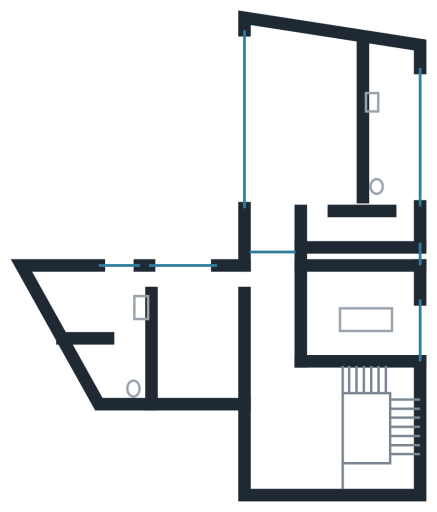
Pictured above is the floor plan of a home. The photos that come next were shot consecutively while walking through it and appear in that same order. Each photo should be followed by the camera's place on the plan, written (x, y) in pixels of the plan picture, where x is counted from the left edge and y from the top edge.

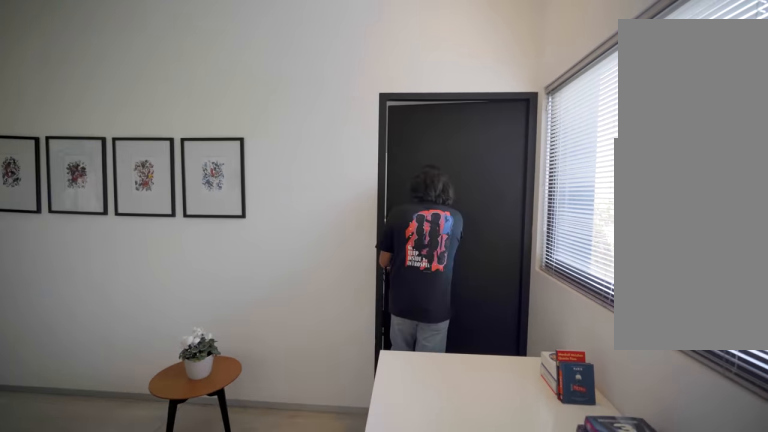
(203, 312)
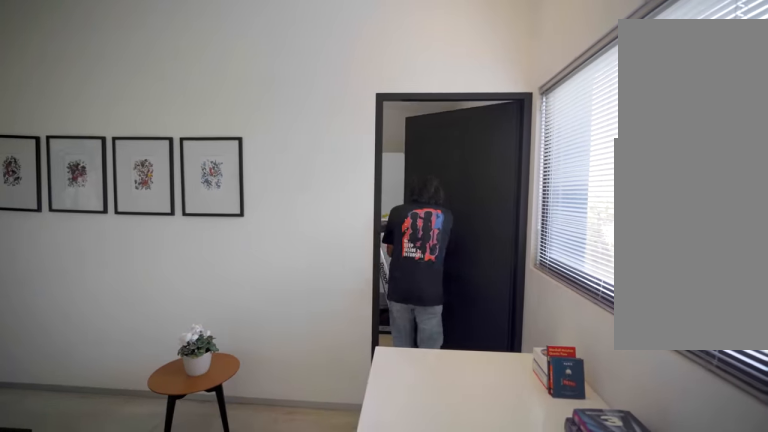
(203, 312)
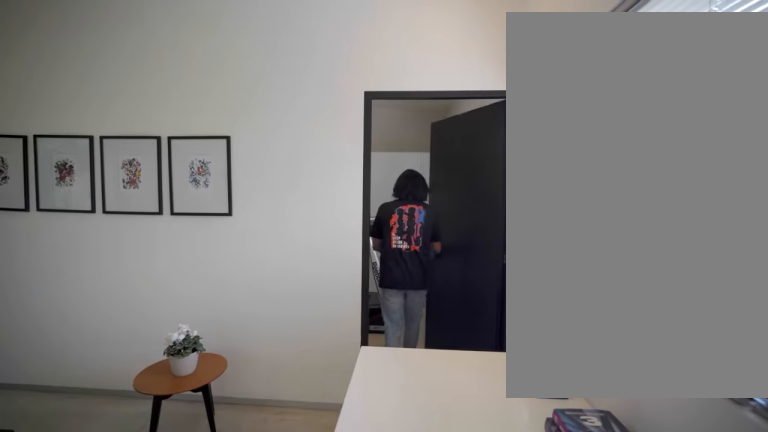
(202, 312)
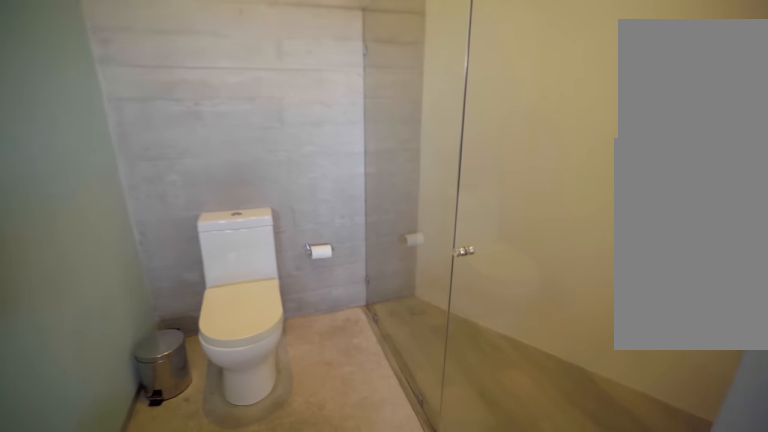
(108, 296)
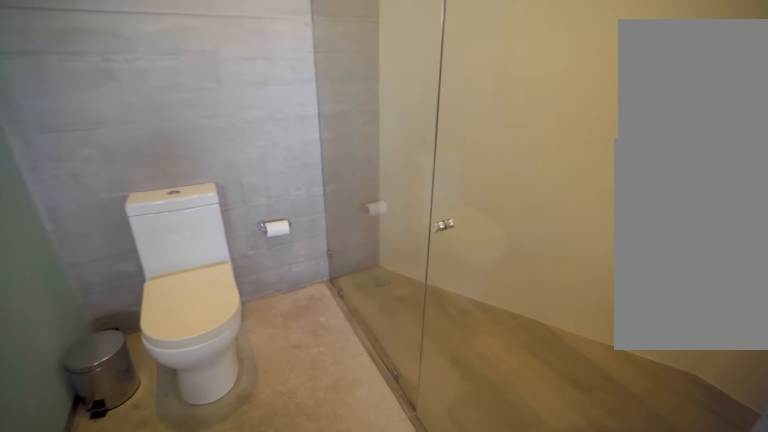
(107, 303)
